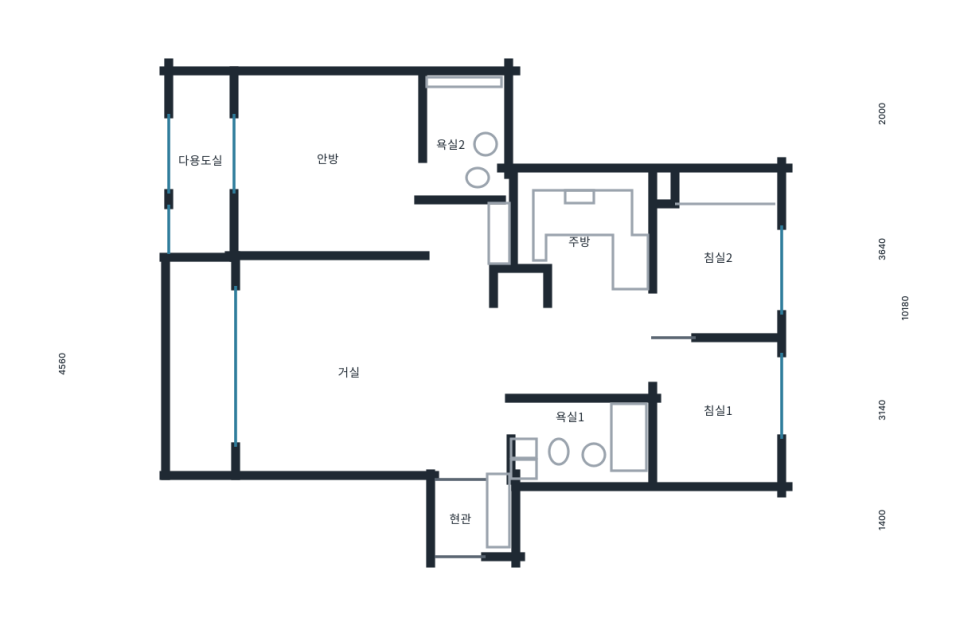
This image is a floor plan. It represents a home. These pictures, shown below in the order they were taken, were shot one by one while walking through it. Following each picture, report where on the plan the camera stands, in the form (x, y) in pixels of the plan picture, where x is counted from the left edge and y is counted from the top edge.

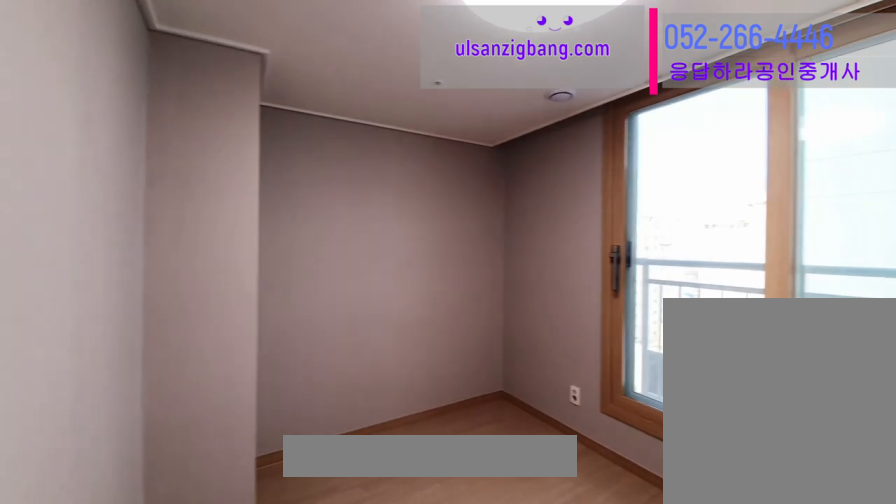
(733, 266)
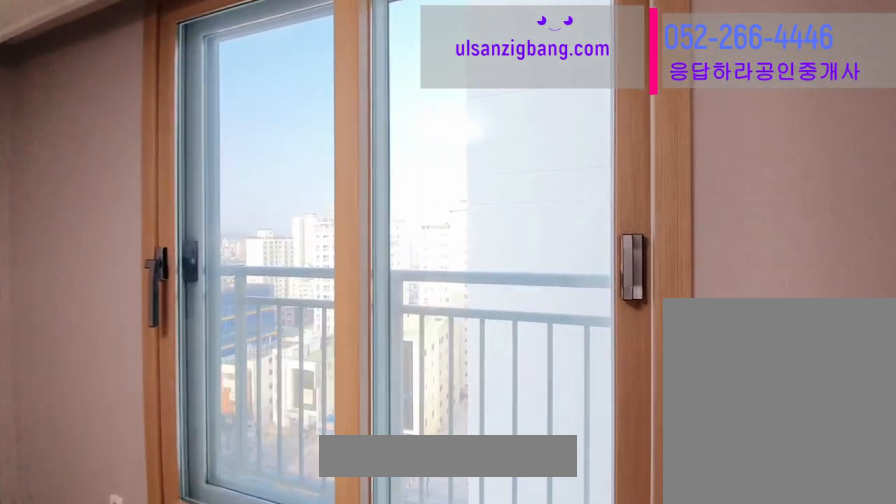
(734, 267)
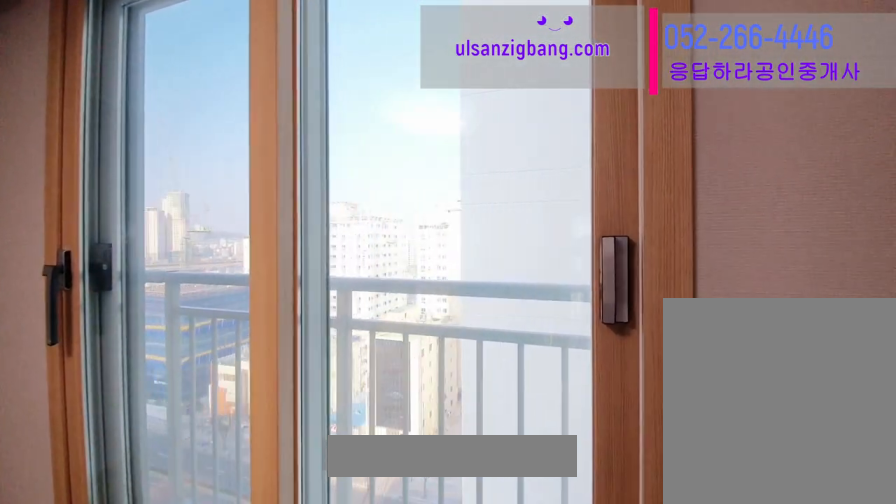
(736, 268)
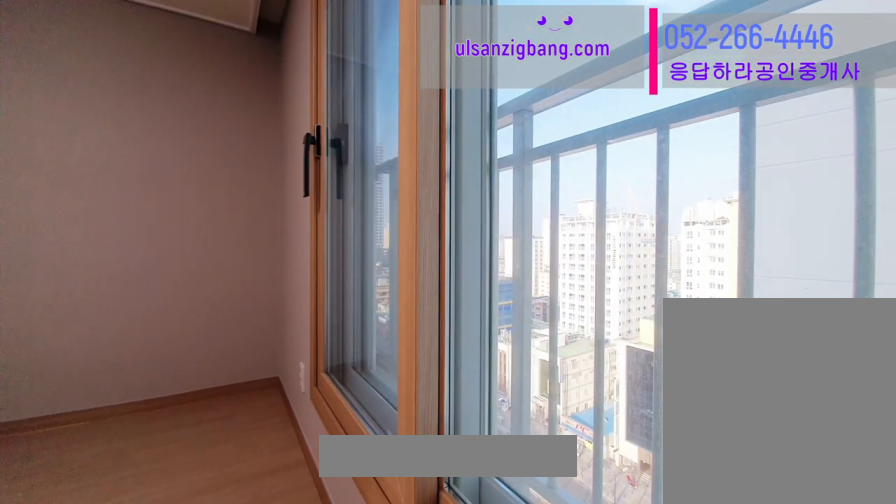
(733, 266)
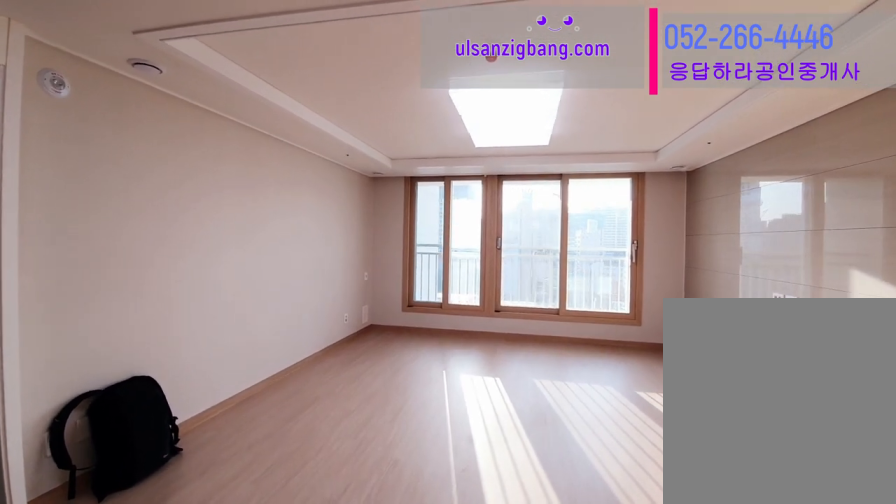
(508, 333)
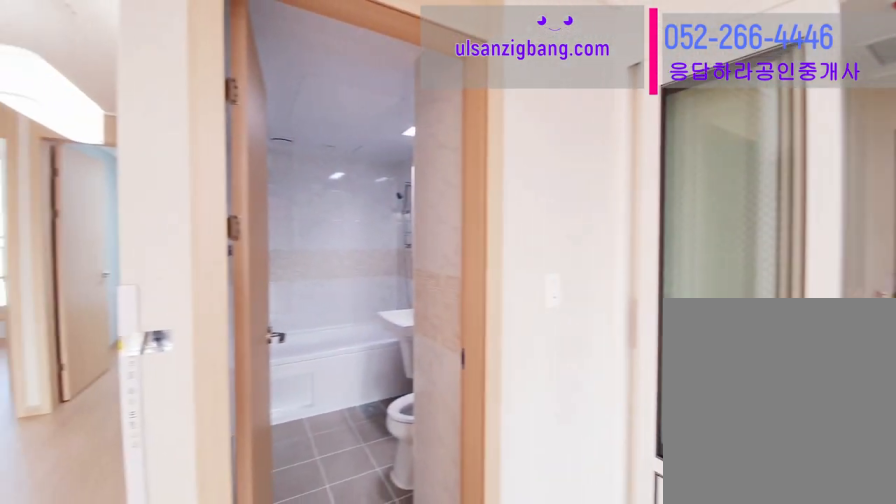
(432, 383)
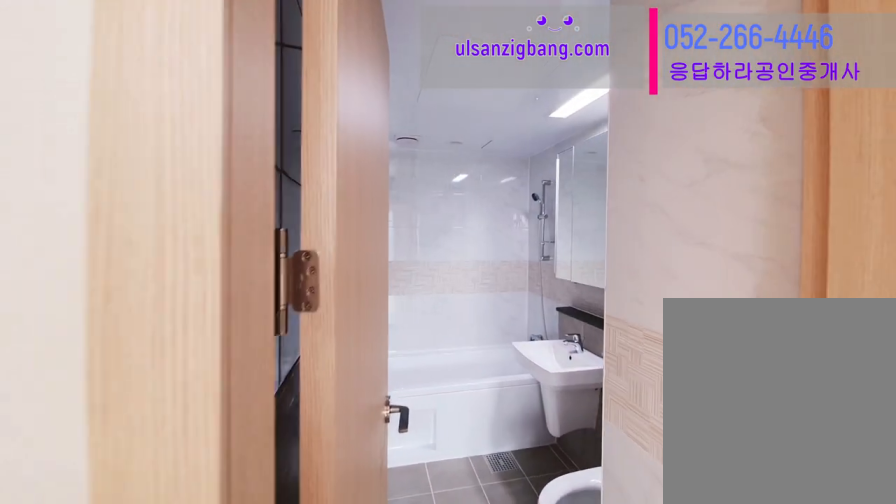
(431, 385)
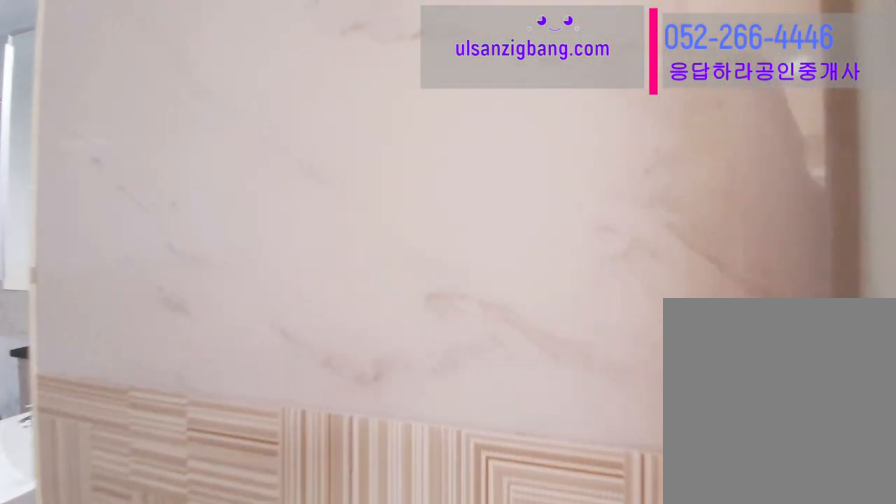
(577, 436)
